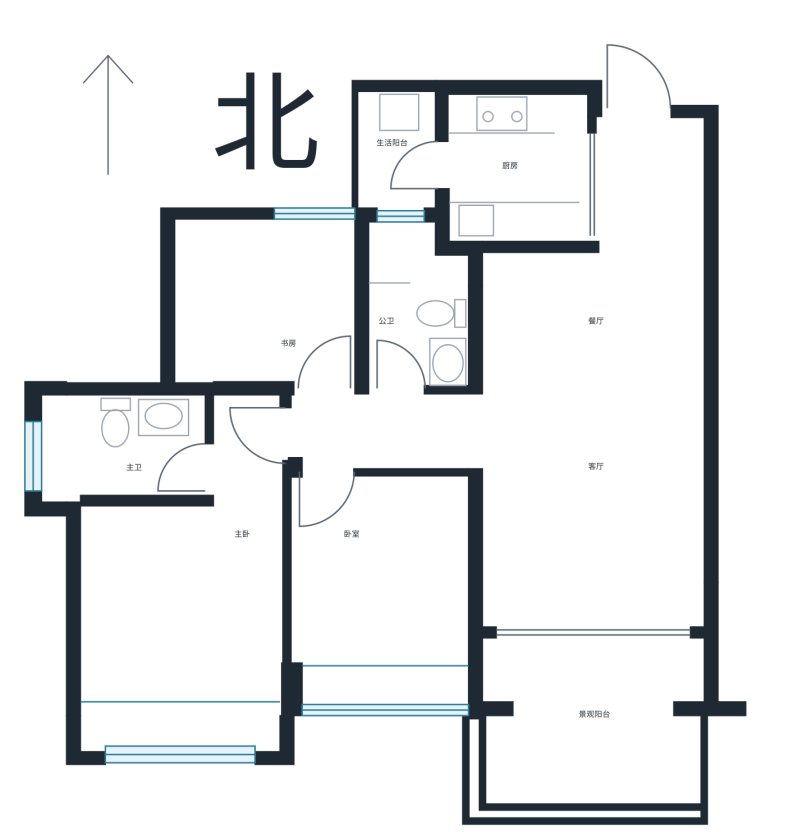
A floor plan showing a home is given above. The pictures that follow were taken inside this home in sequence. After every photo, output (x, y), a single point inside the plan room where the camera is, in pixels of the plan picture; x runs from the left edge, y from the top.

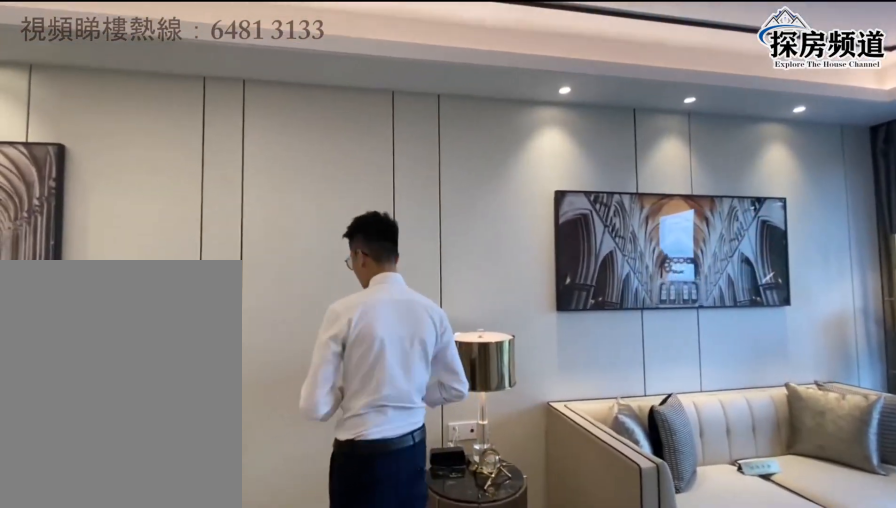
(617, 382)
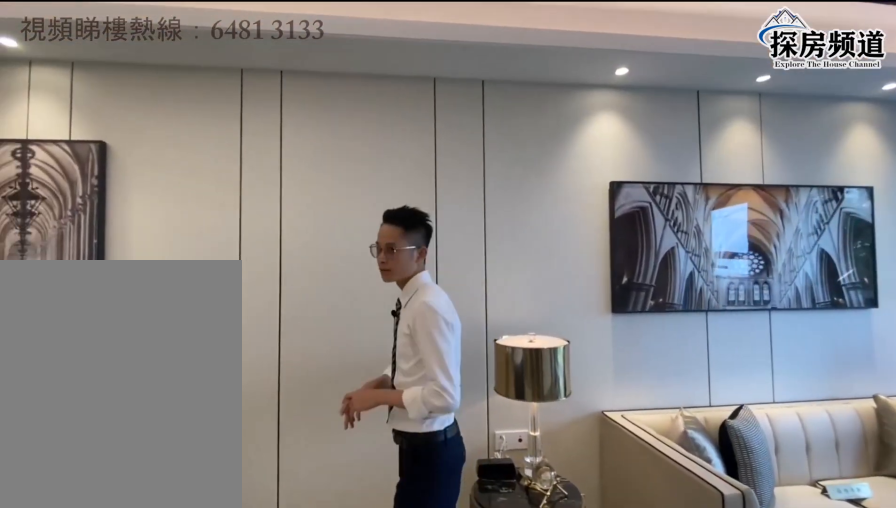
(614, 400)
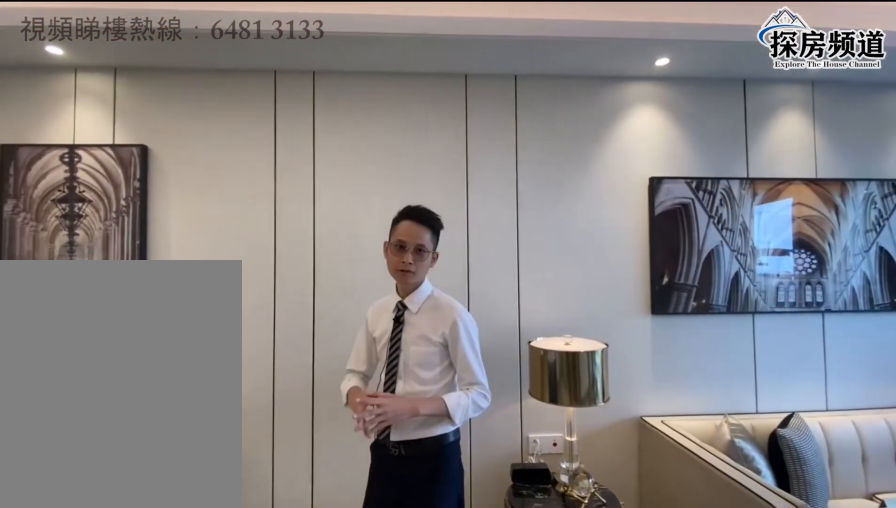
(616, 384)
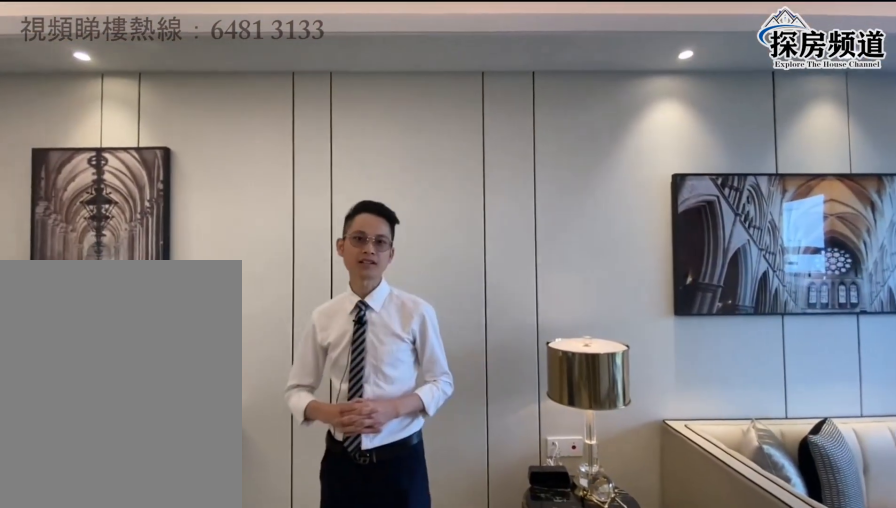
(614, 400)
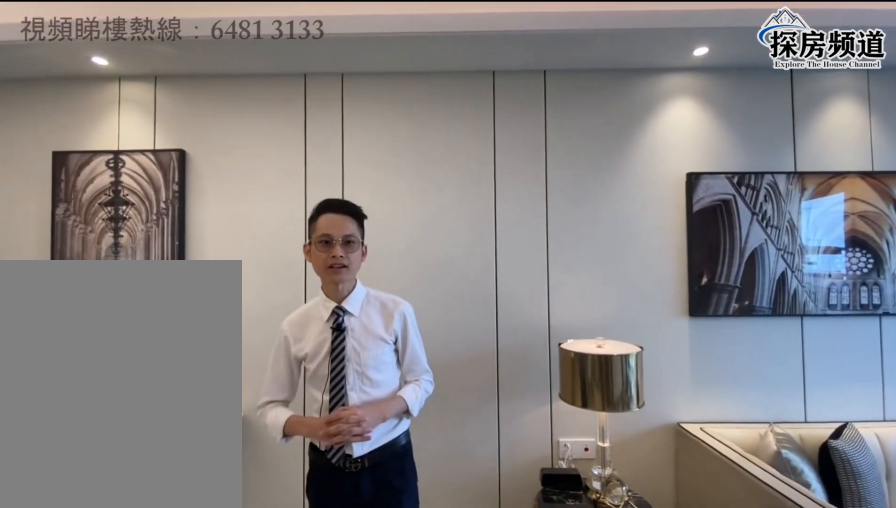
(616, 384)
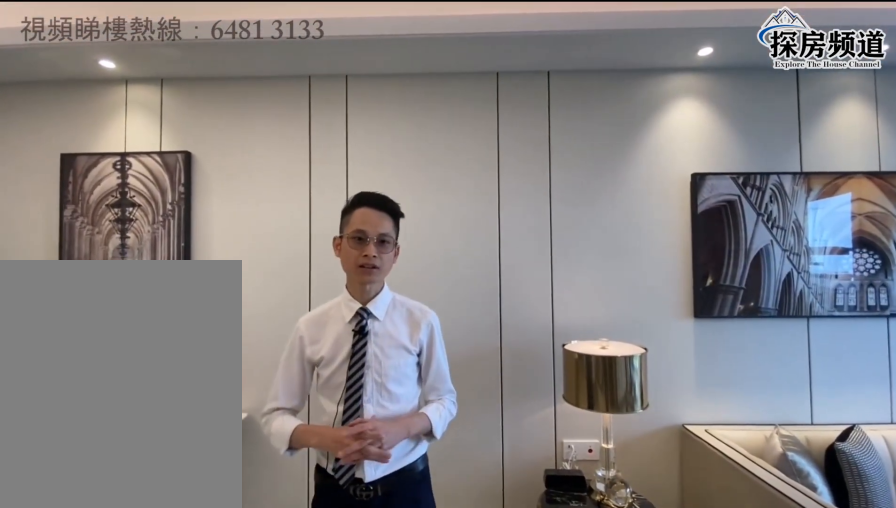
(614, 401)
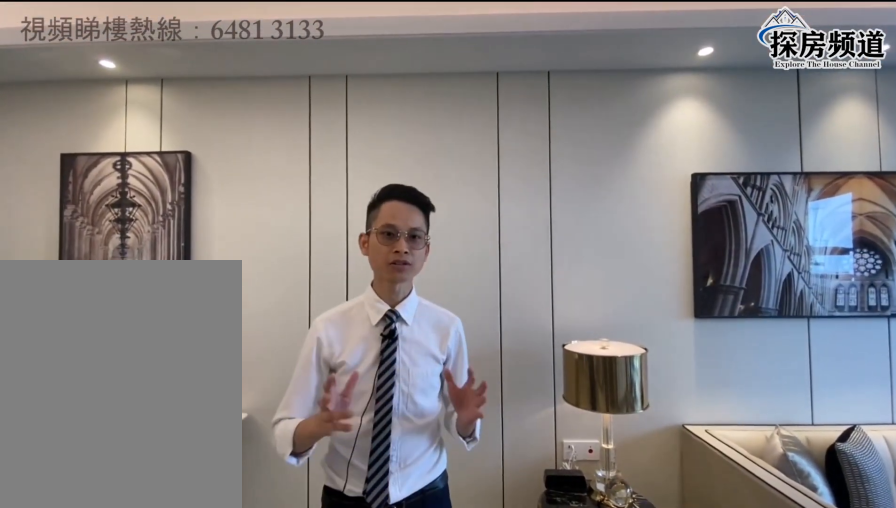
(616, 383)
